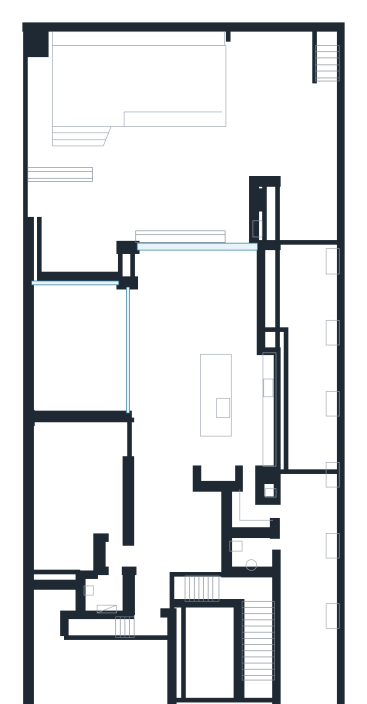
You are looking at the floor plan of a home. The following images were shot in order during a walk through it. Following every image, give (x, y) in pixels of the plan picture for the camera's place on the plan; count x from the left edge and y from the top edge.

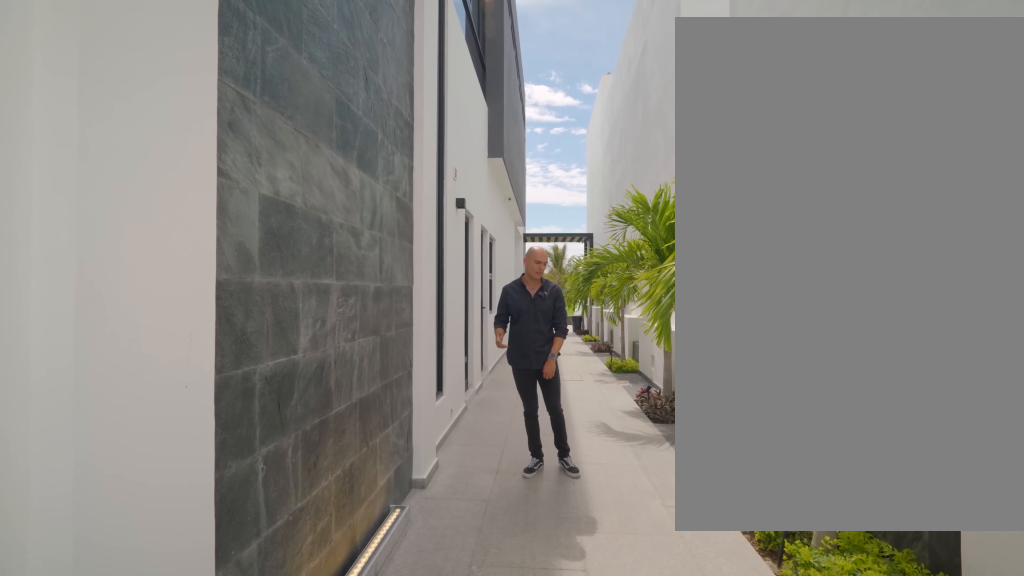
(313, 685)
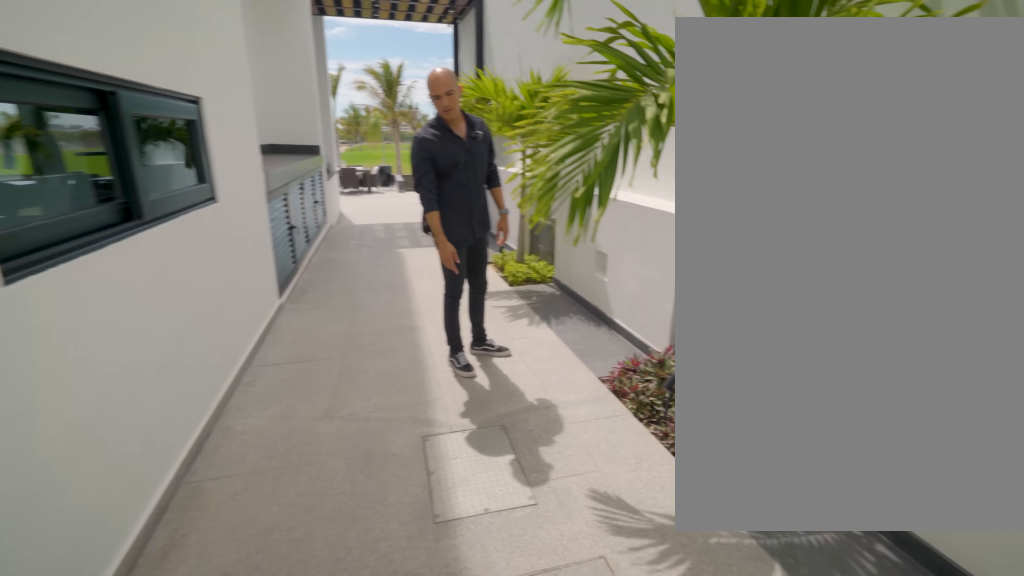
(310, 510)
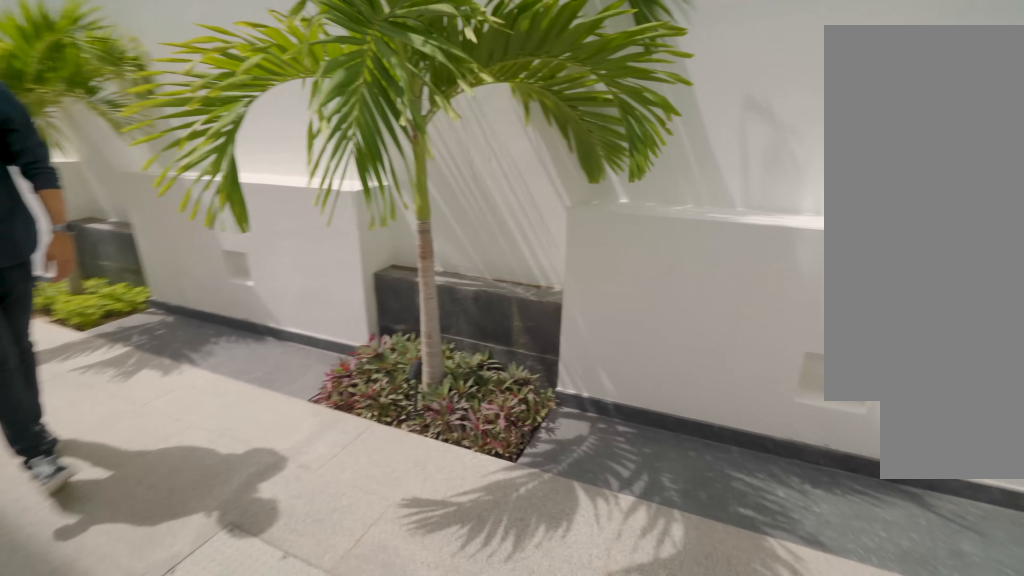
(310, 510)
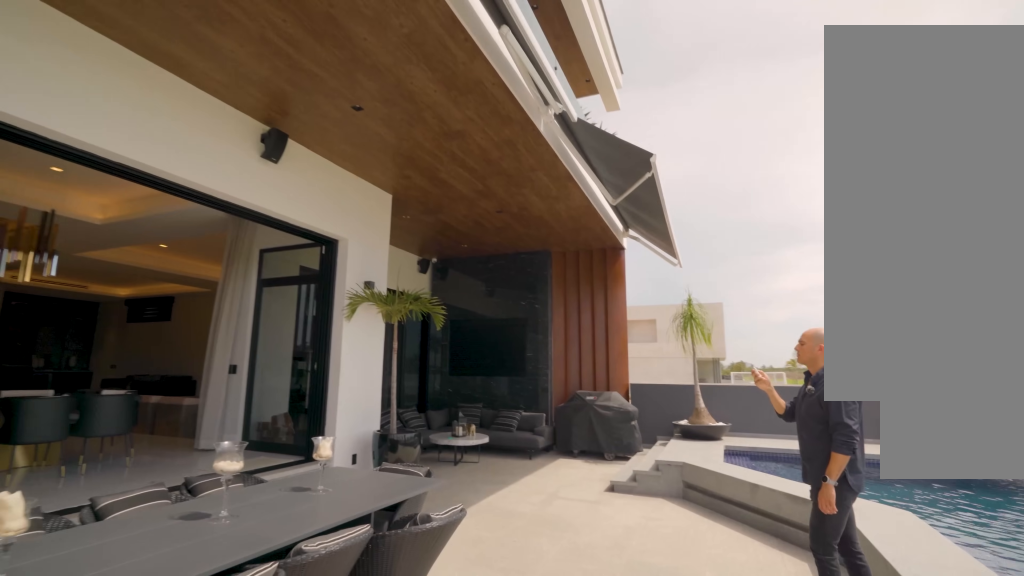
(240, 181)
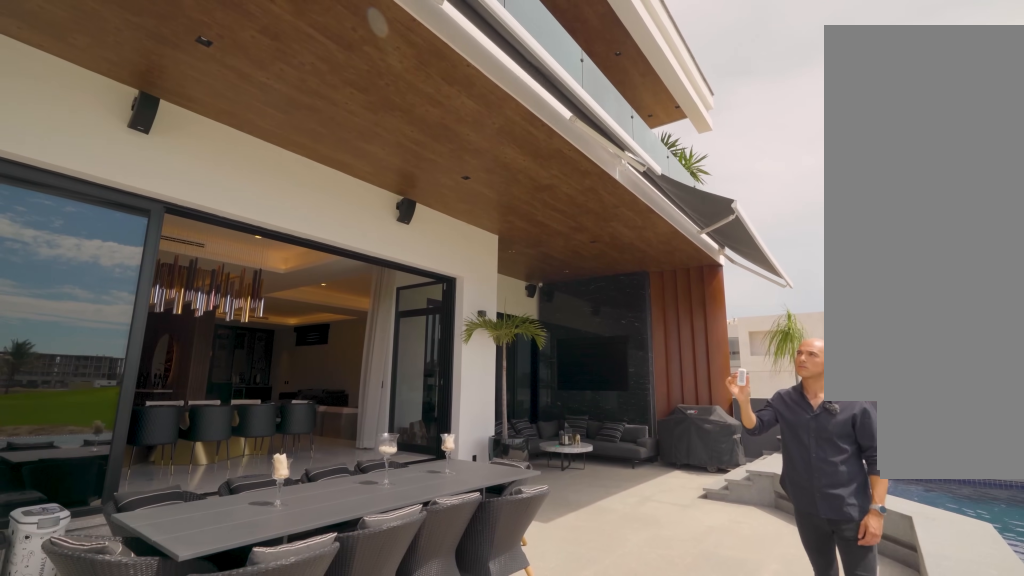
(240, 181)
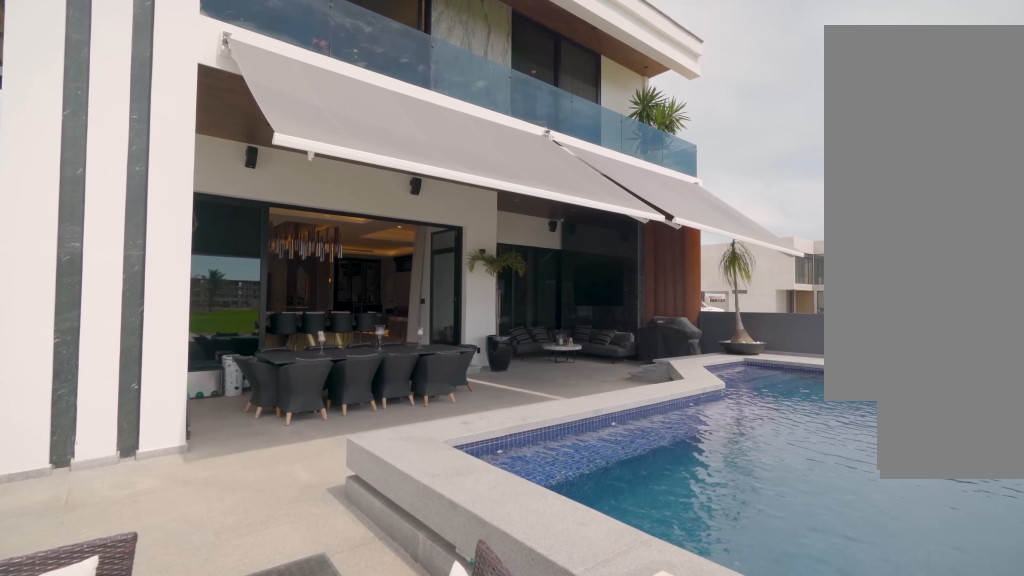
(255, 119)
